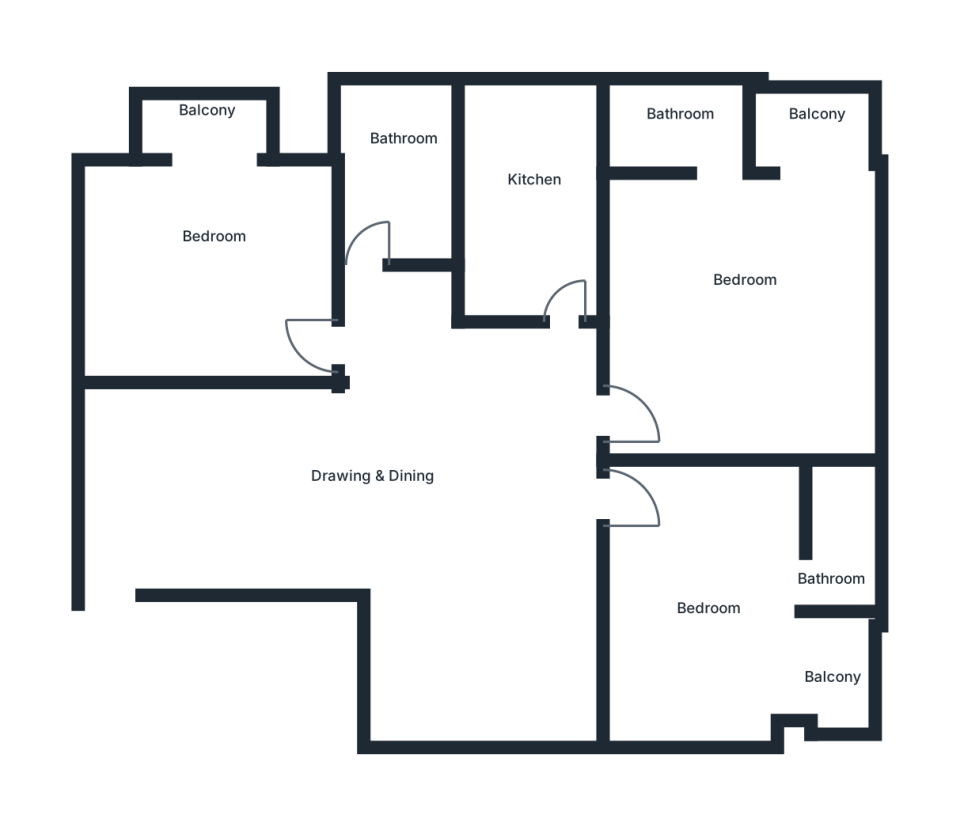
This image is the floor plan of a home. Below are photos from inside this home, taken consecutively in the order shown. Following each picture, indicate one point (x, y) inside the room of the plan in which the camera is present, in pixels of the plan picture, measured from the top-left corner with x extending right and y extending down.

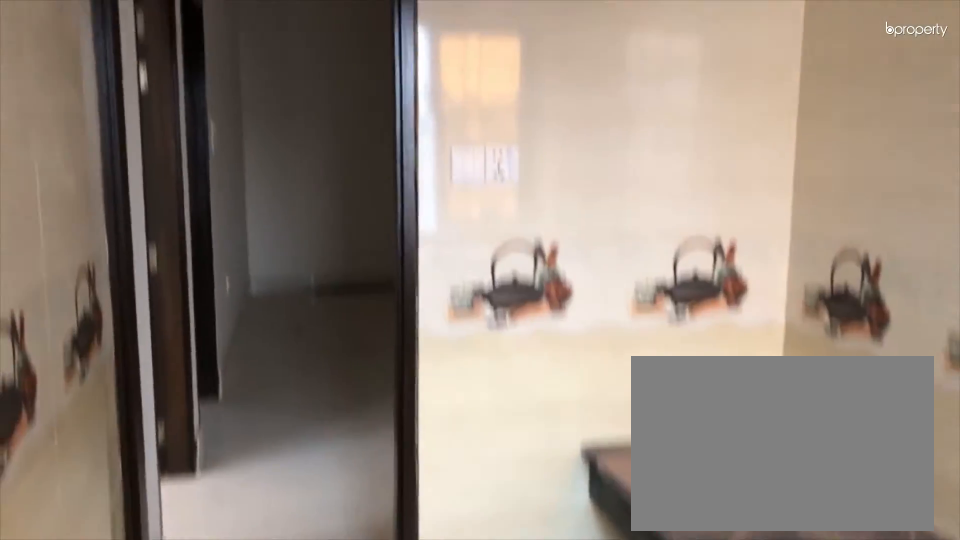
(537, 199)
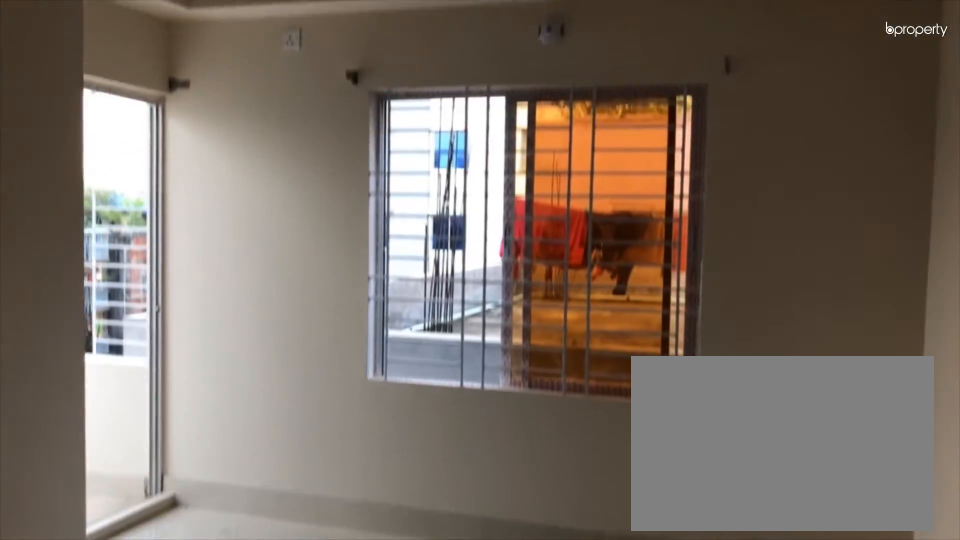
(723, 262)
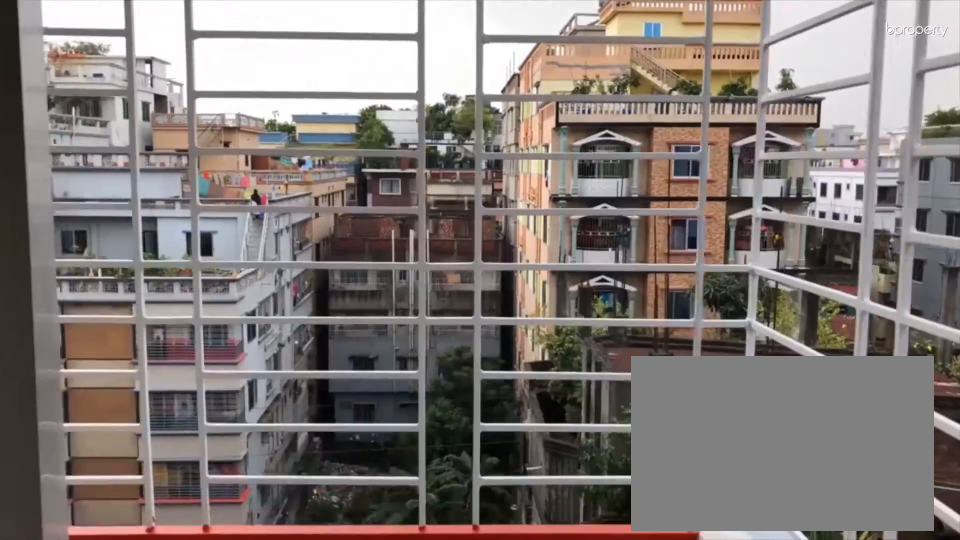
(815, 125)
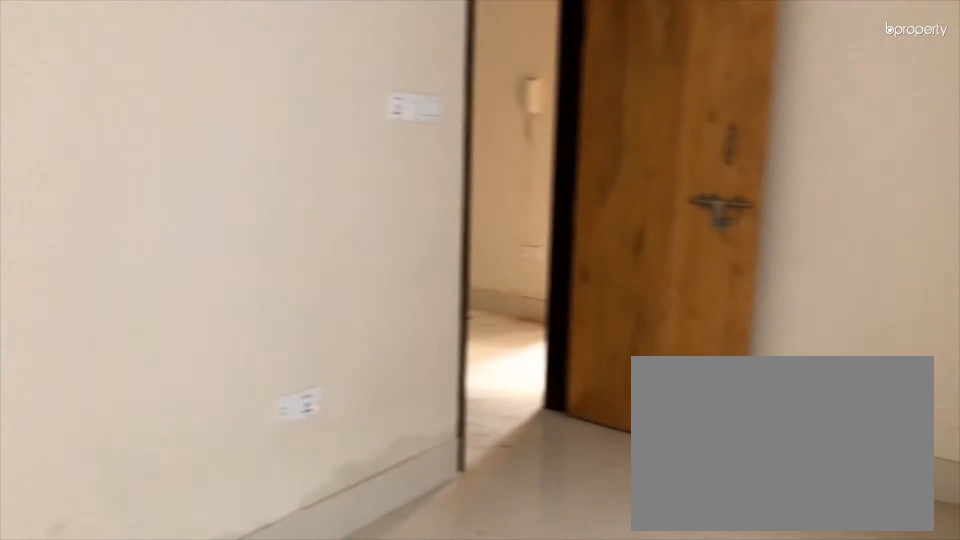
(728, 597)
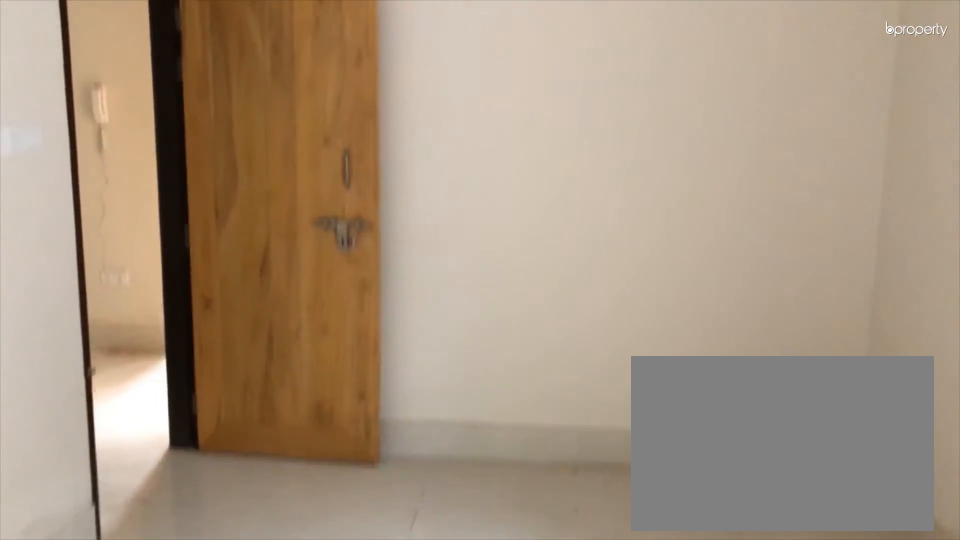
(728, 597)
